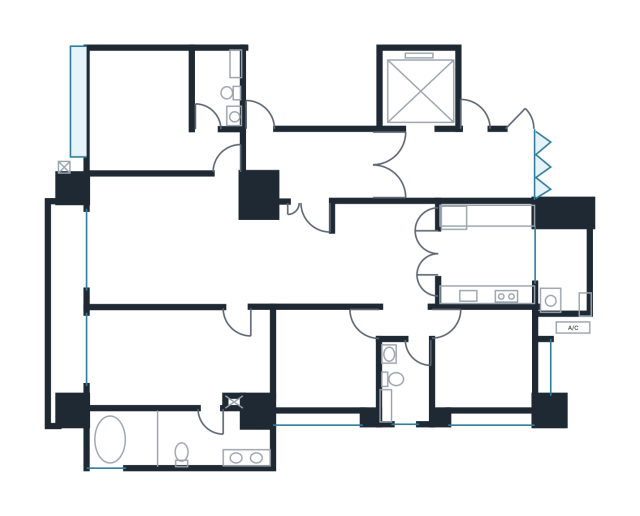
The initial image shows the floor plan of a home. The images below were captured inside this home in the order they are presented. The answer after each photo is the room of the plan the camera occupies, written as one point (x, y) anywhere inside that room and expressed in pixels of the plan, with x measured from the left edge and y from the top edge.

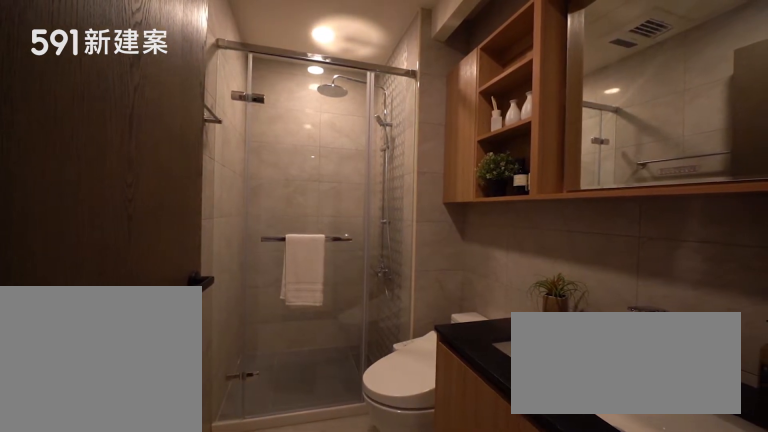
(216, 91)
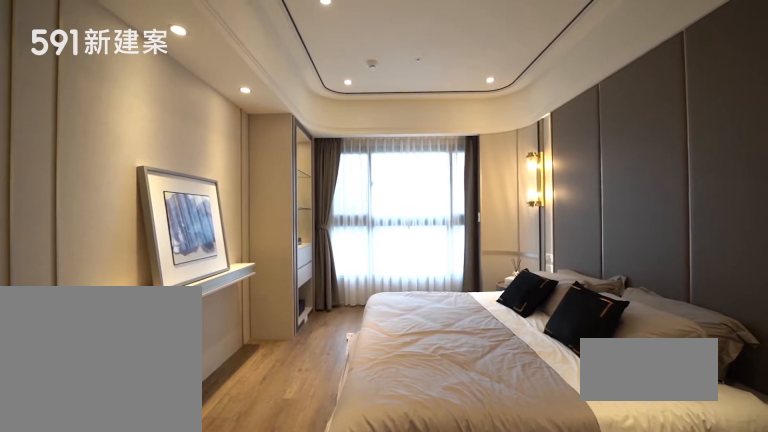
(172, 354)
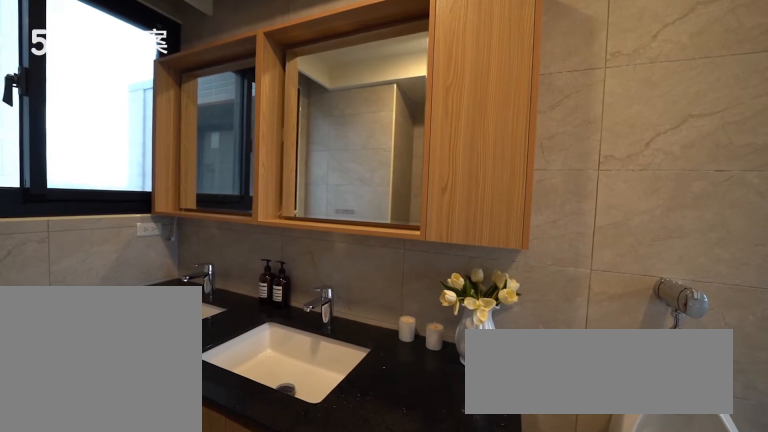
(172, 441)
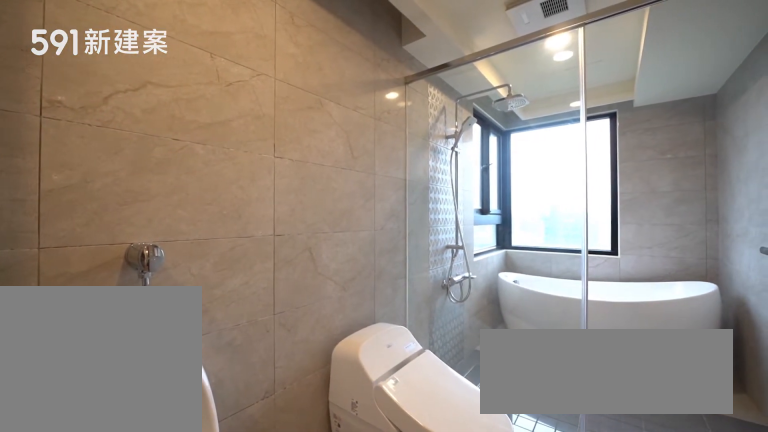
(172, 441)
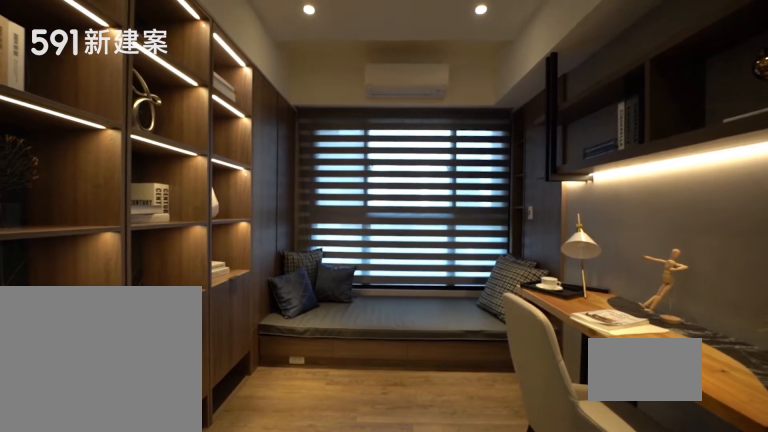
(326, 358)
